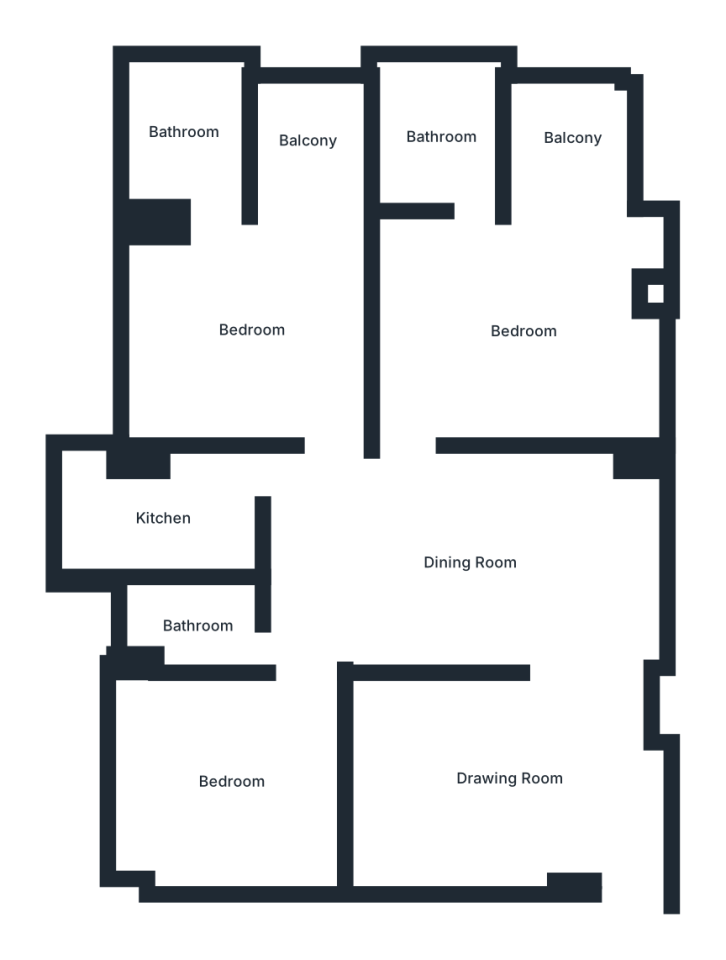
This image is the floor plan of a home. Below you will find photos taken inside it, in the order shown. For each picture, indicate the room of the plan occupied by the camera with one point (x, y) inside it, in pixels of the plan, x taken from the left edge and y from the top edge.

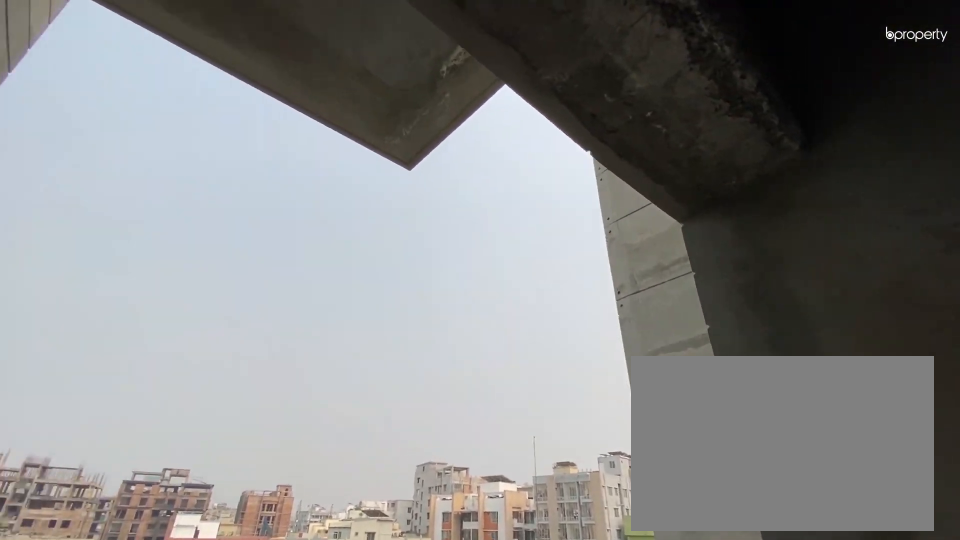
(573, 138)
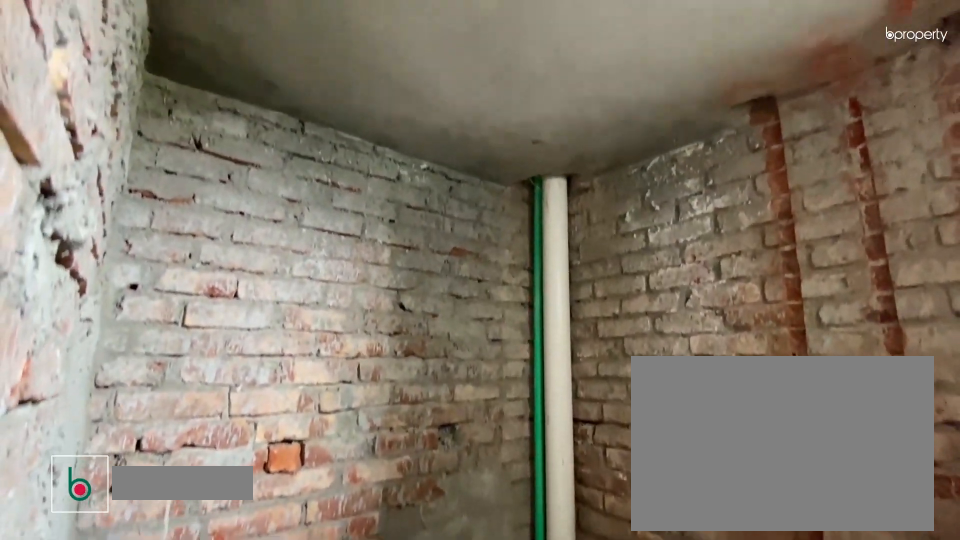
(437, 135)
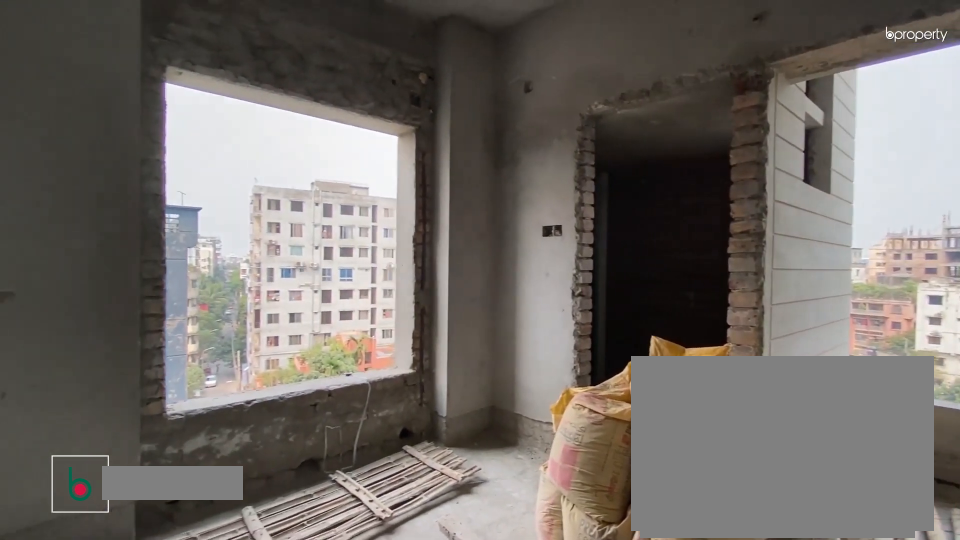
(272, 358)
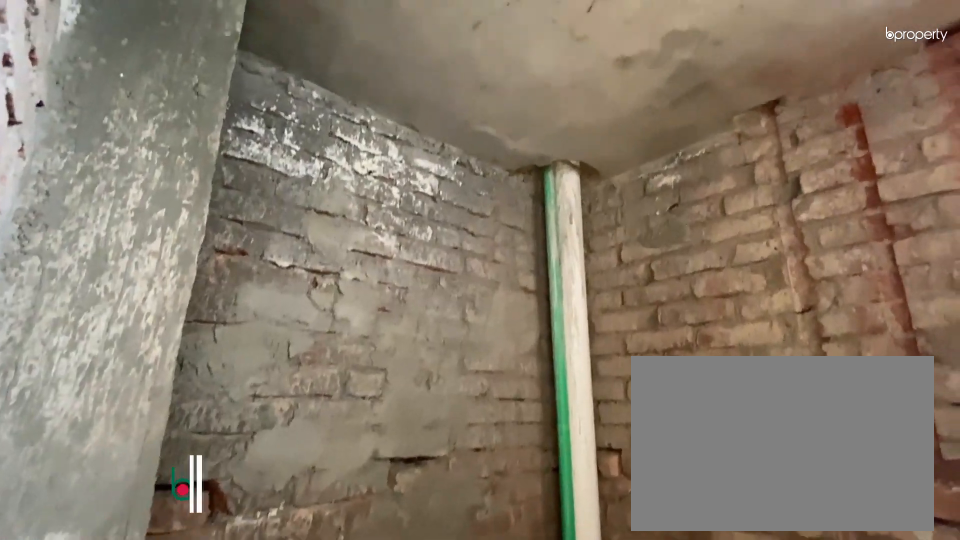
(188, 135)
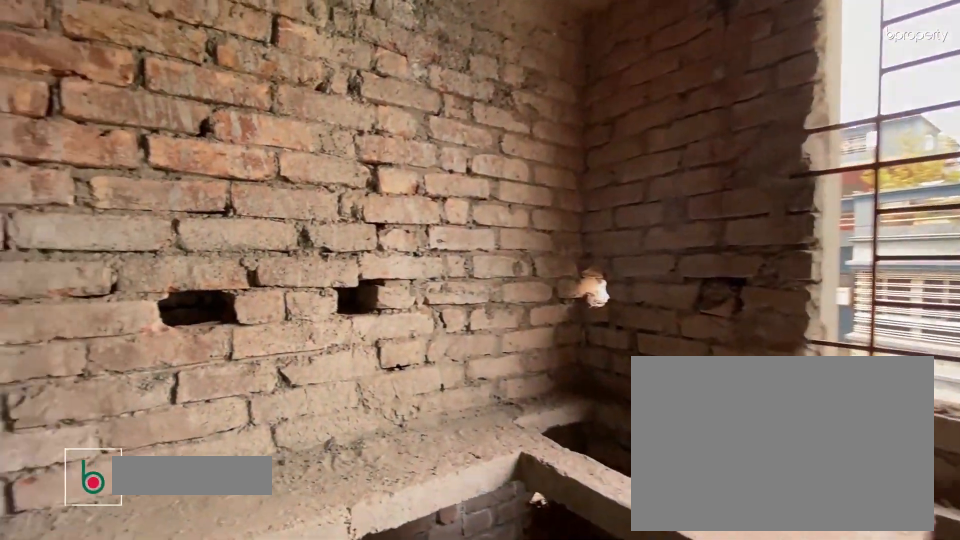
(162, 517)
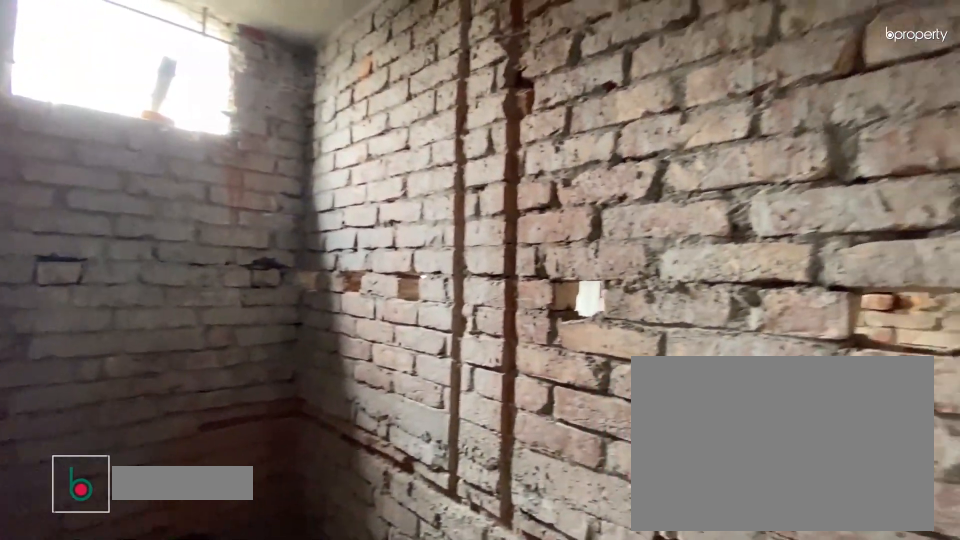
(196, 627)
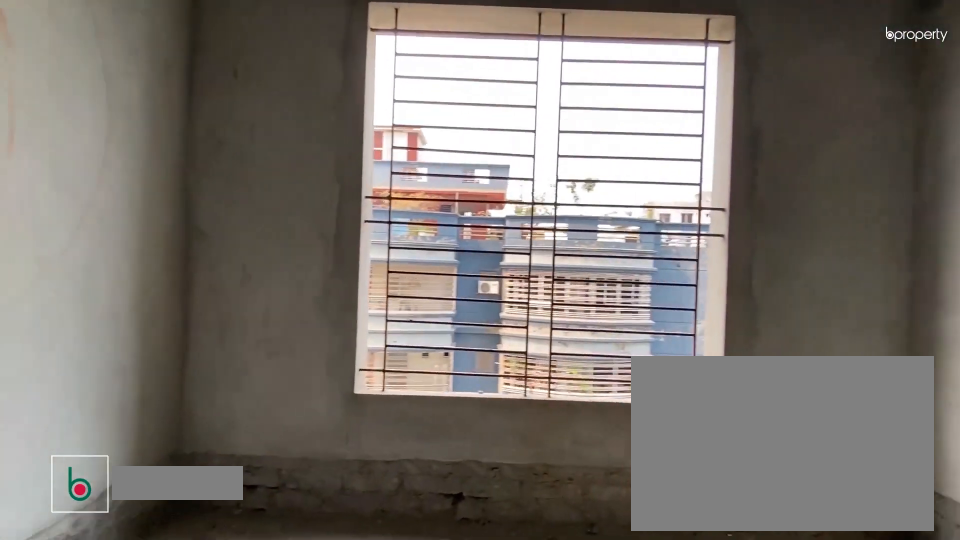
(236, 776)
